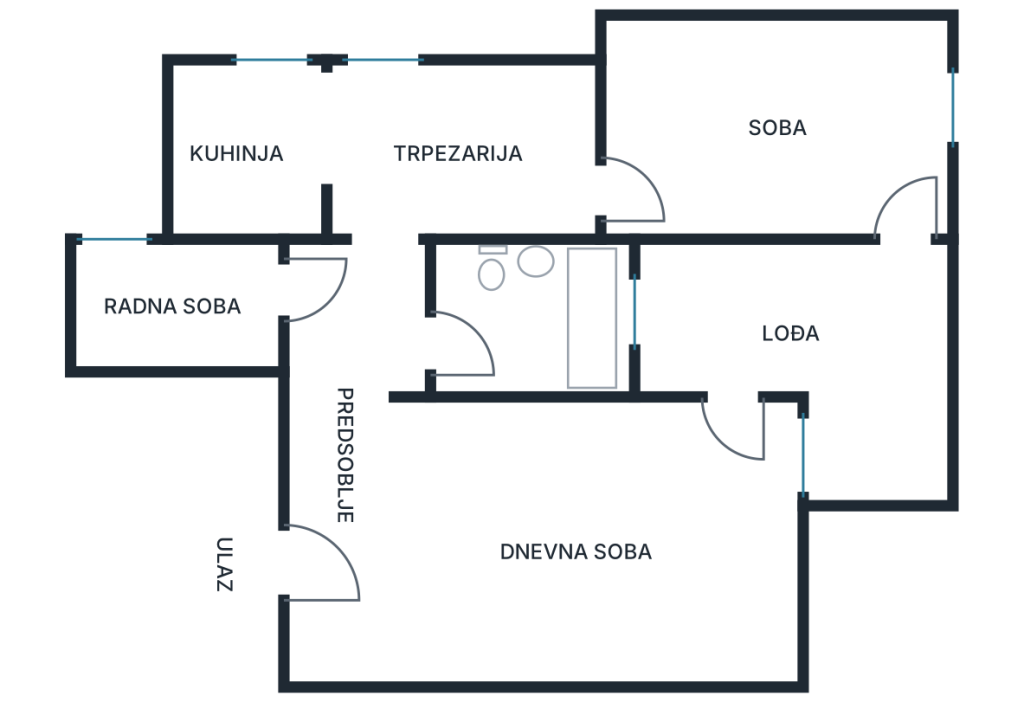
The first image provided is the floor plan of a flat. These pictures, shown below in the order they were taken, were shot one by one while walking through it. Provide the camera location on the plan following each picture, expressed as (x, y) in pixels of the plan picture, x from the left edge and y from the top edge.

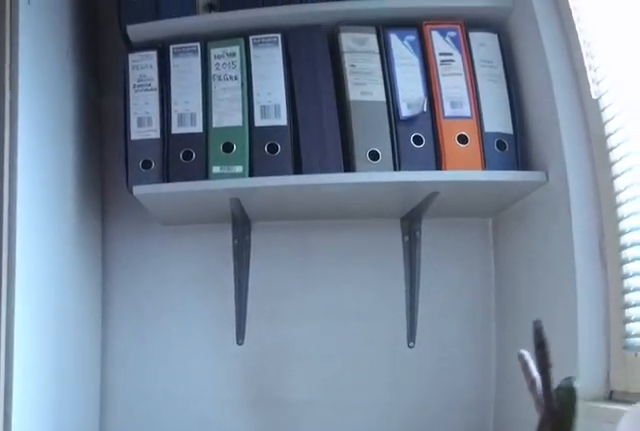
(160, 292)
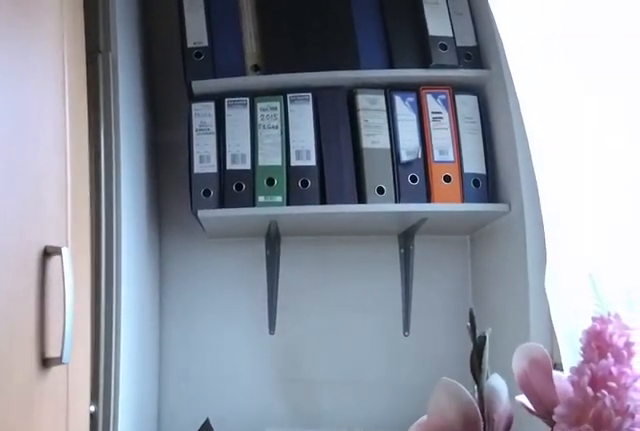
(214, 292)
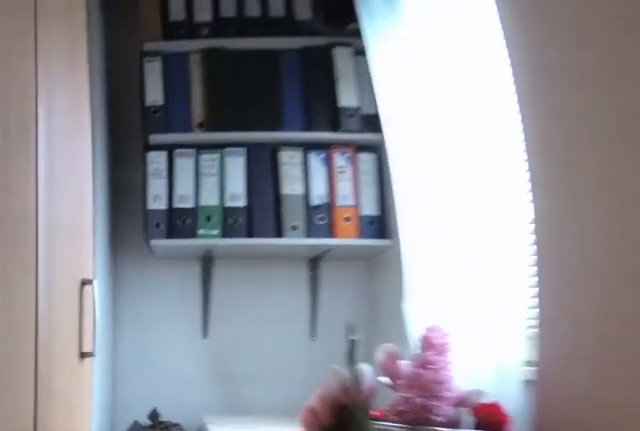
(241, 291)
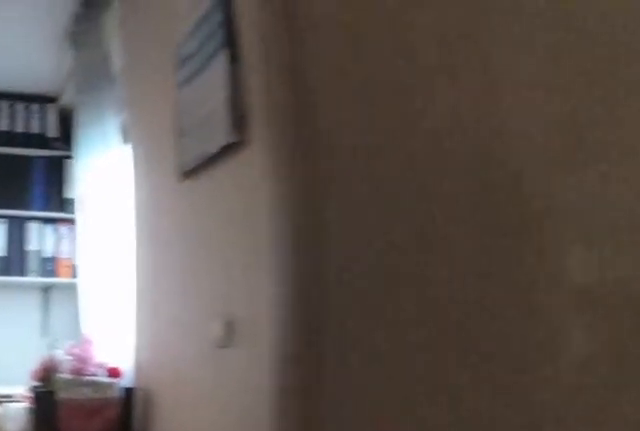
(319, 305)
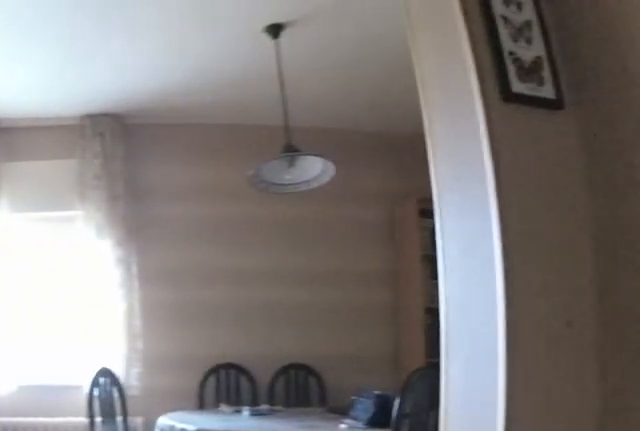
(367, 339)
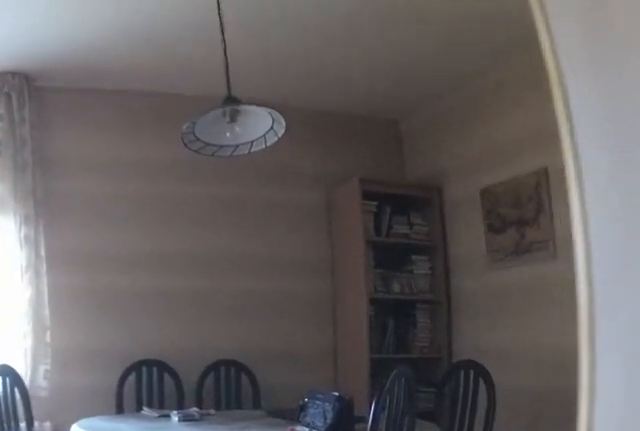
(371, 300)
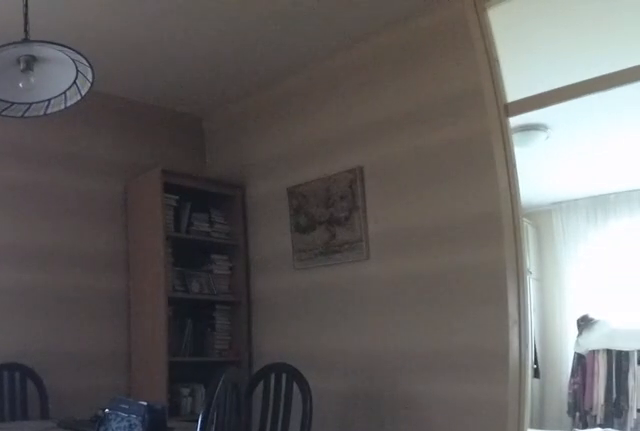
(356, 246)
